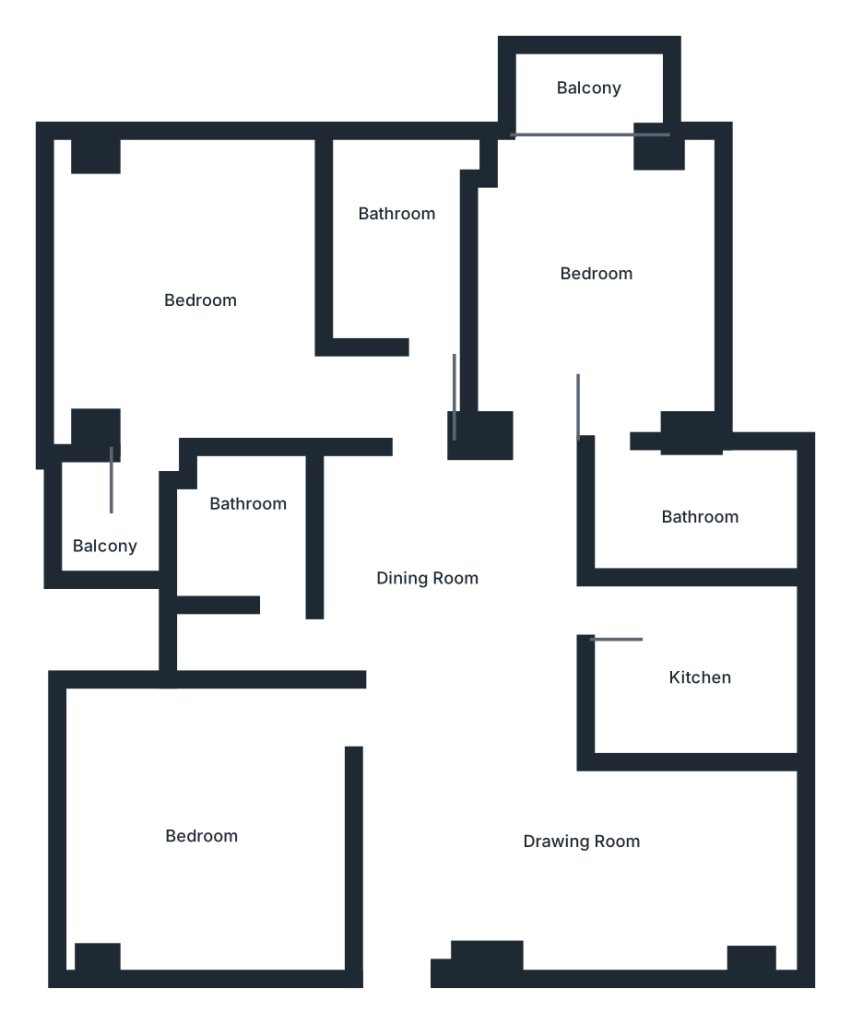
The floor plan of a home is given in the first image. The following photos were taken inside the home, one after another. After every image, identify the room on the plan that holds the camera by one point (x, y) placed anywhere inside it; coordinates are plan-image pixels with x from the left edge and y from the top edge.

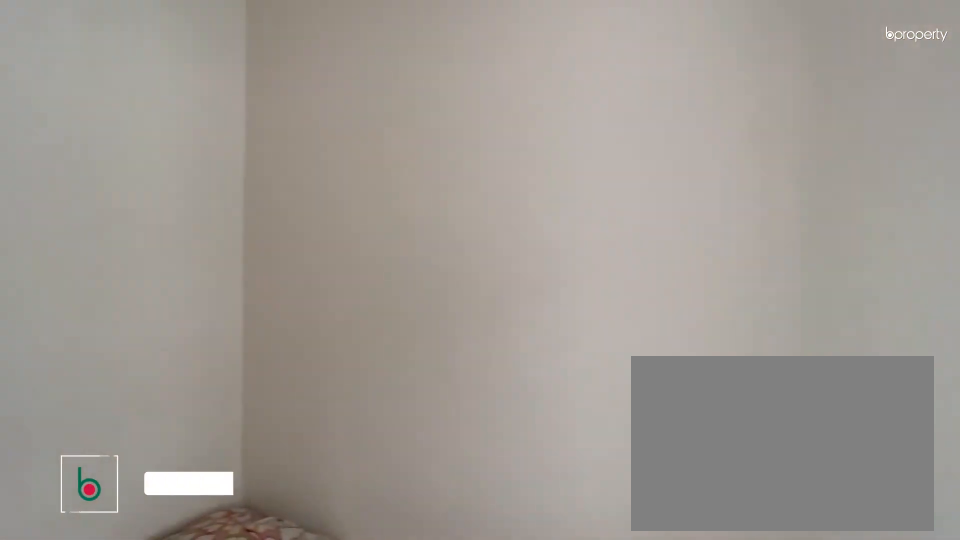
(213, 827)
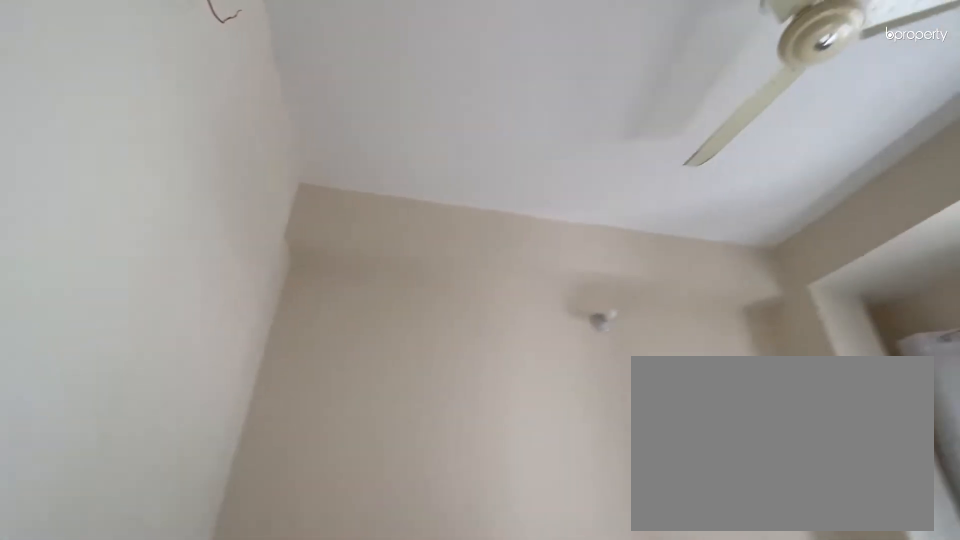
(213, 827)
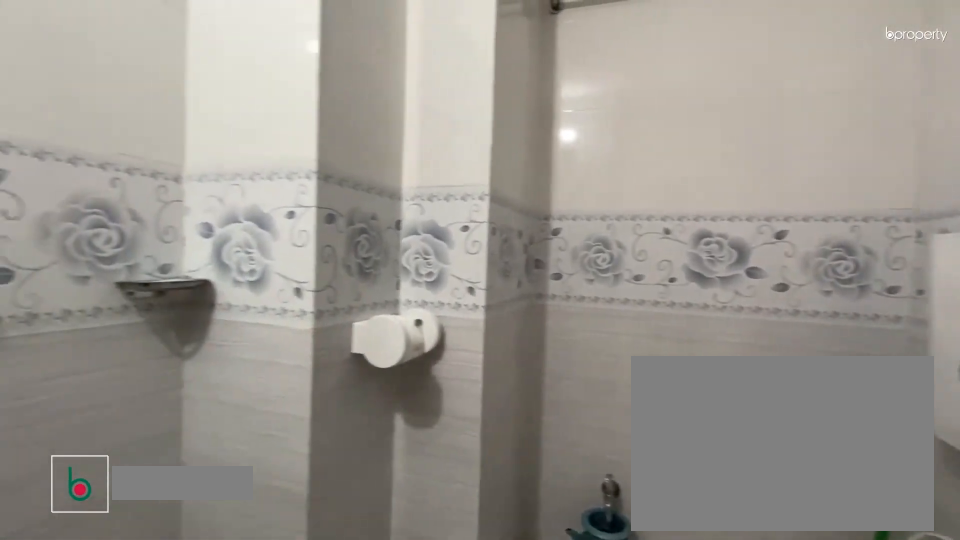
(249, 520)
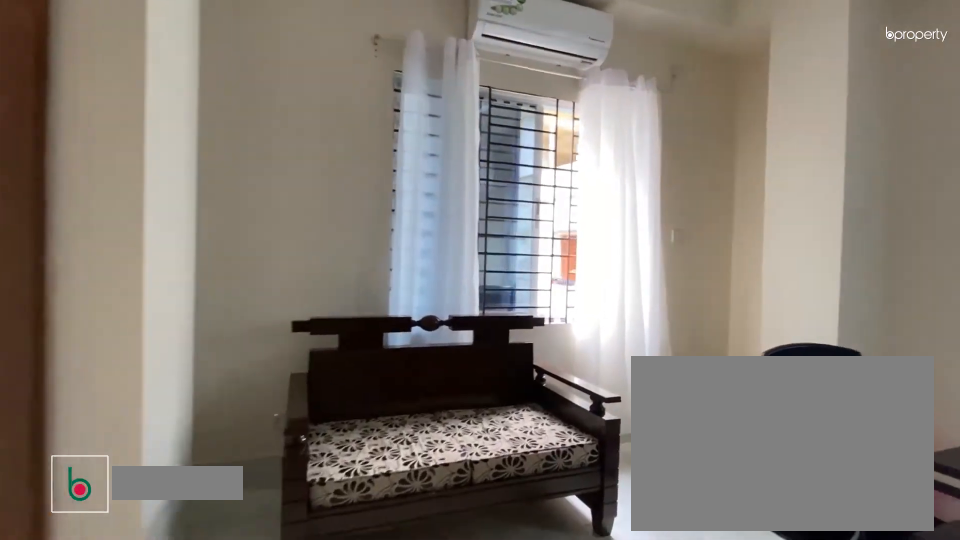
(195, 307)
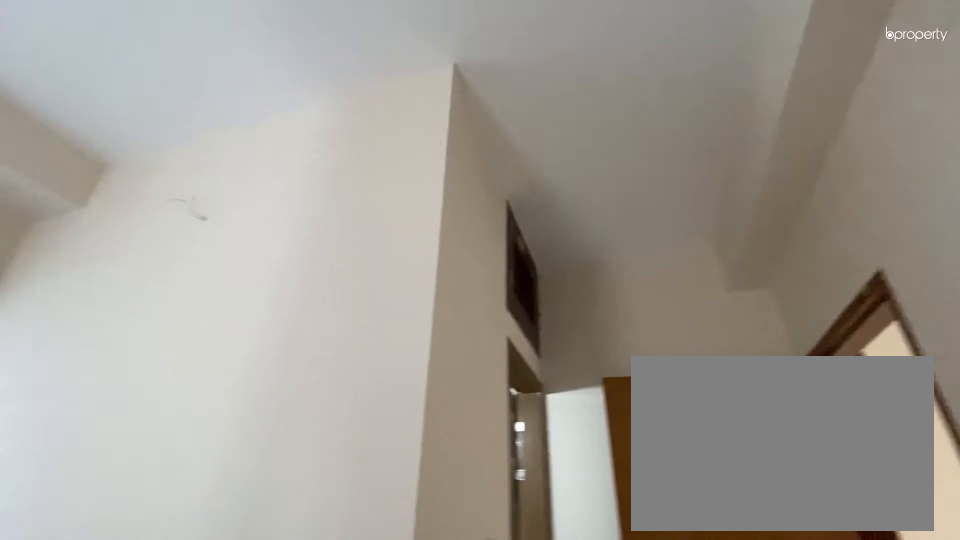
(193, 307)
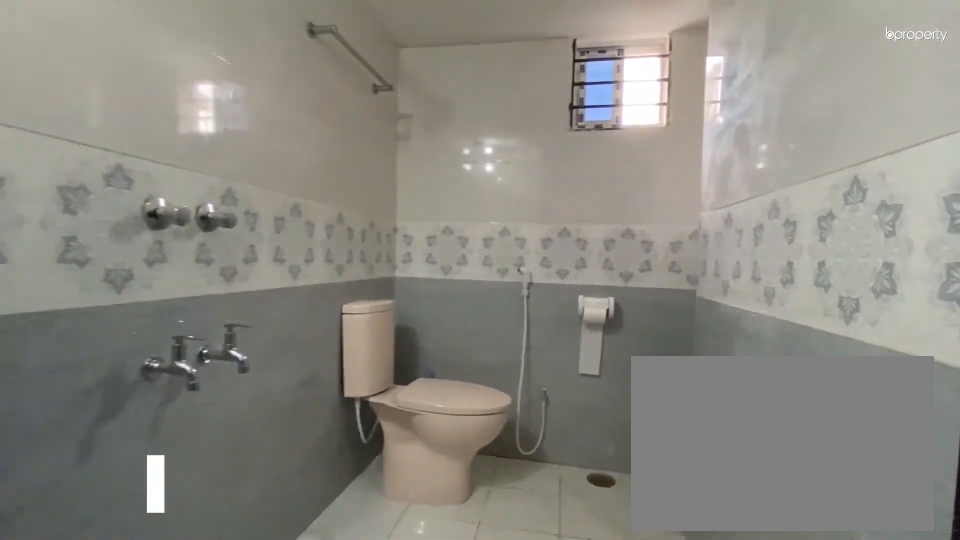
(387, 245)
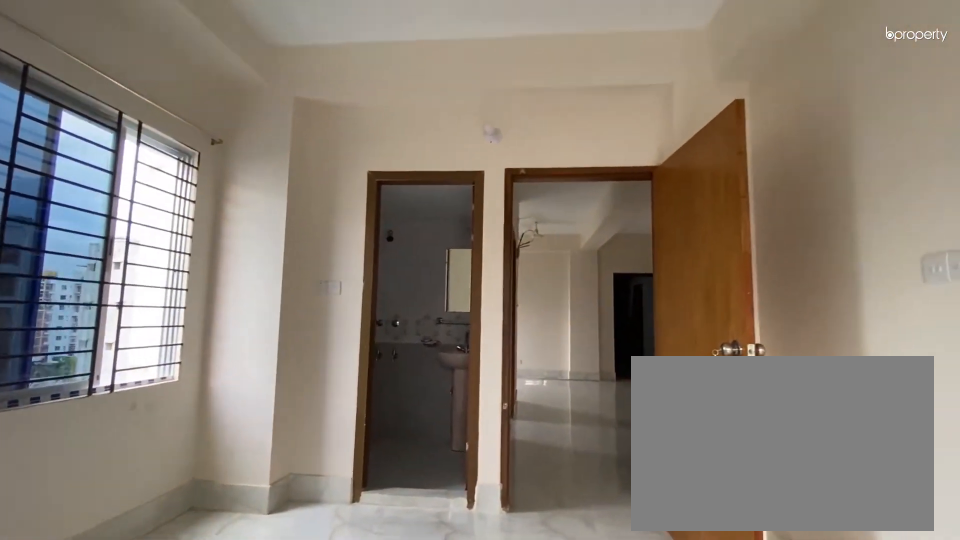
(590, 274)
